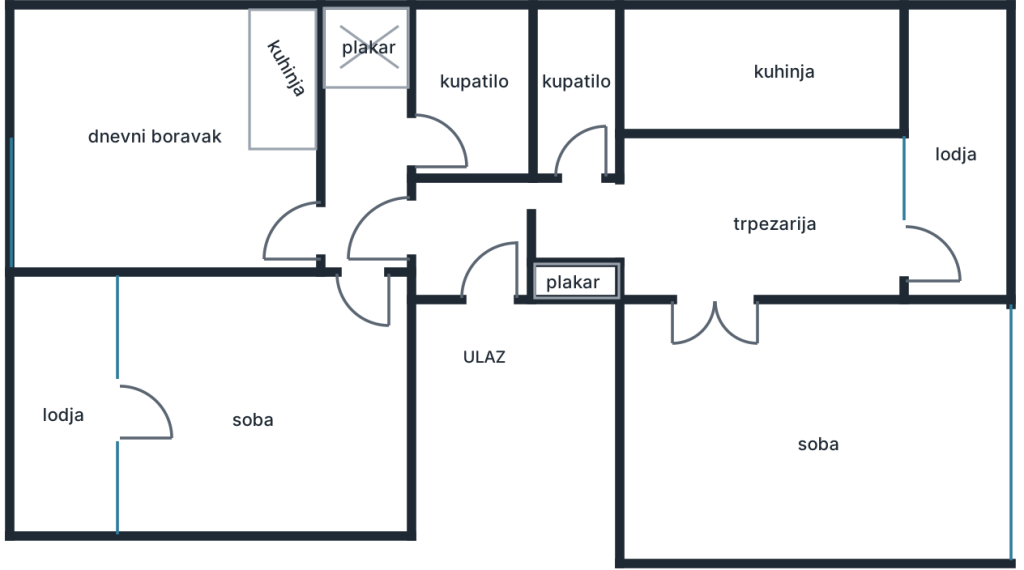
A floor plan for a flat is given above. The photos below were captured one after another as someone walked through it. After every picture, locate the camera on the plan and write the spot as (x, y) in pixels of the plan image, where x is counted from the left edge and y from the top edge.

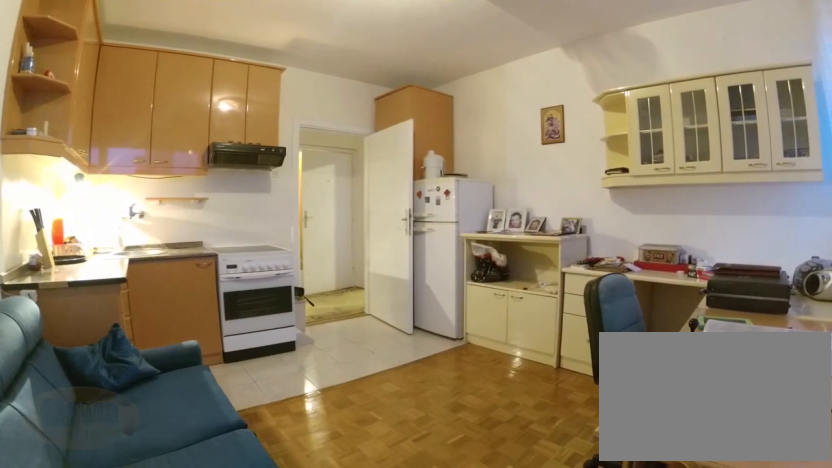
(36, 39)
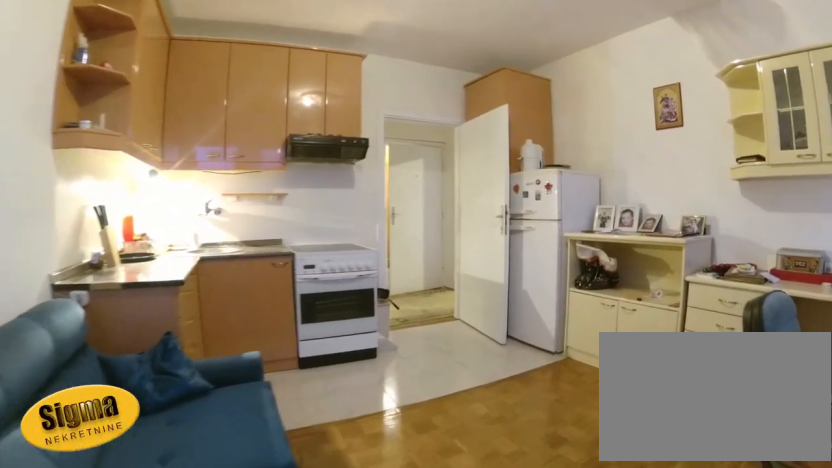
(51, 52)
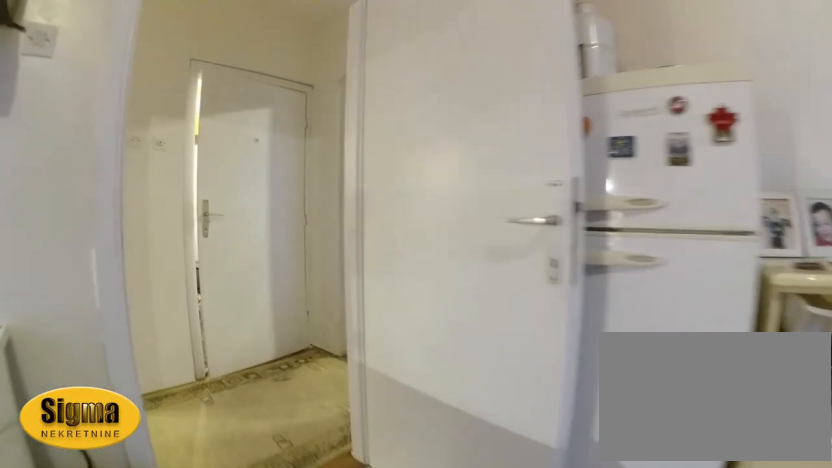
(232, 197)
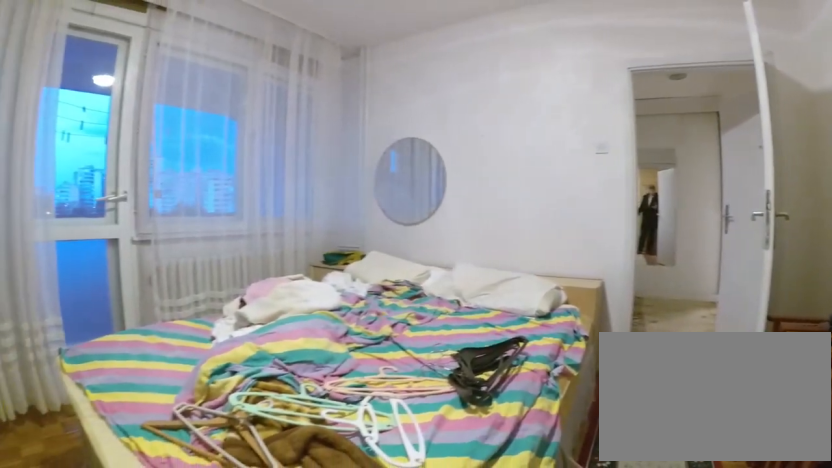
(339, 488)
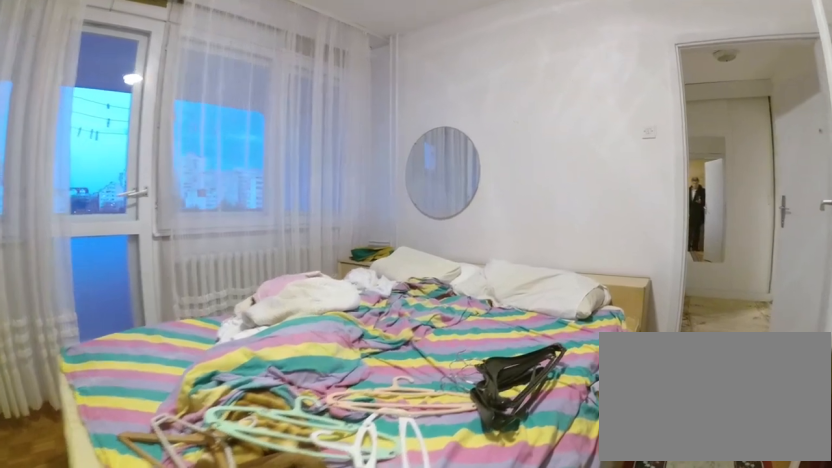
(351, 488)
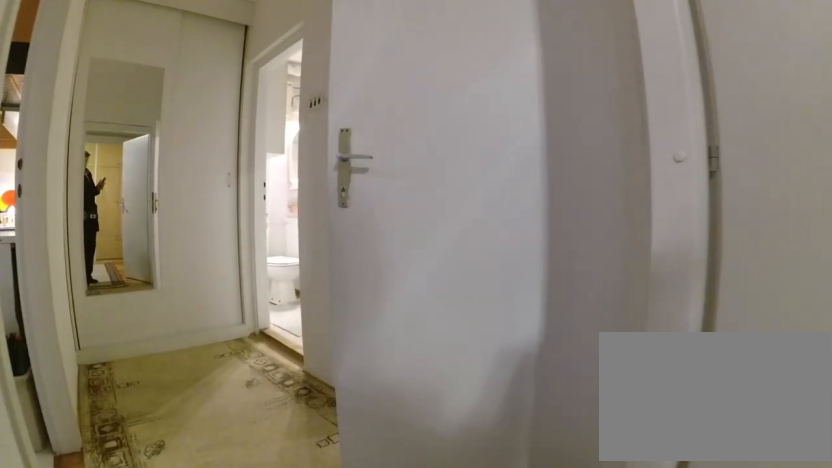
(359, 347)
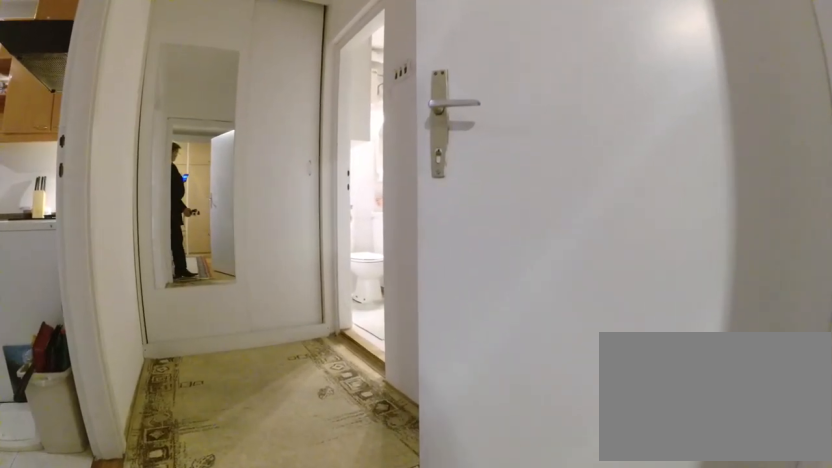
(360, 299)
